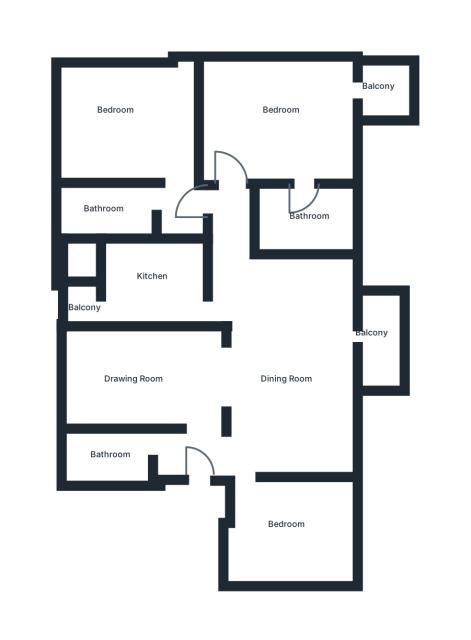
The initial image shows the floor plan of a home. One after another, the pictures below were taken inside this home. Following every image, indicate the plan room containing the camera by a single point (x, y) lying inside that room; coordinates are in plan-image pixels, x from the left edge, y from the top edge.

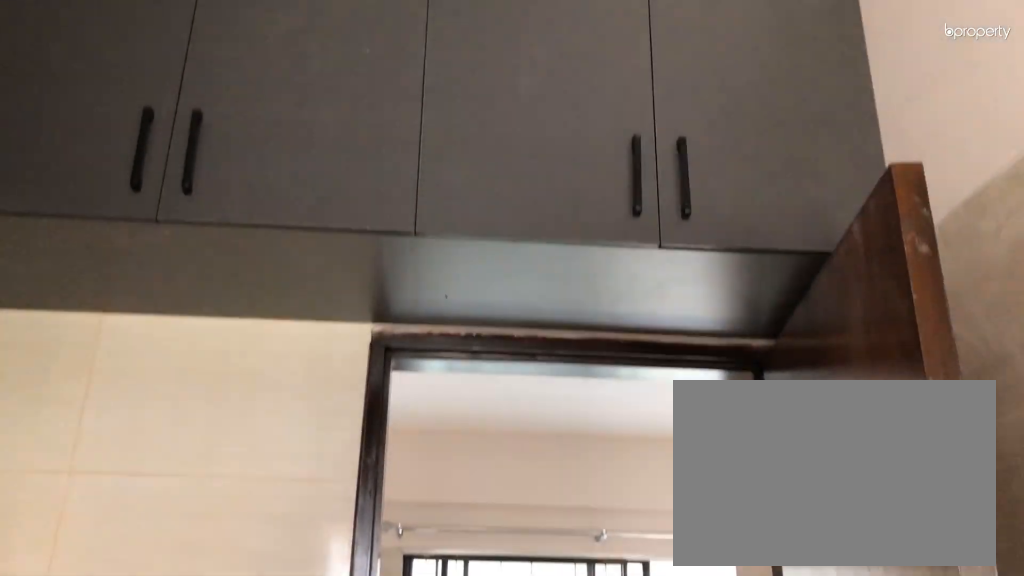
(167, 293)
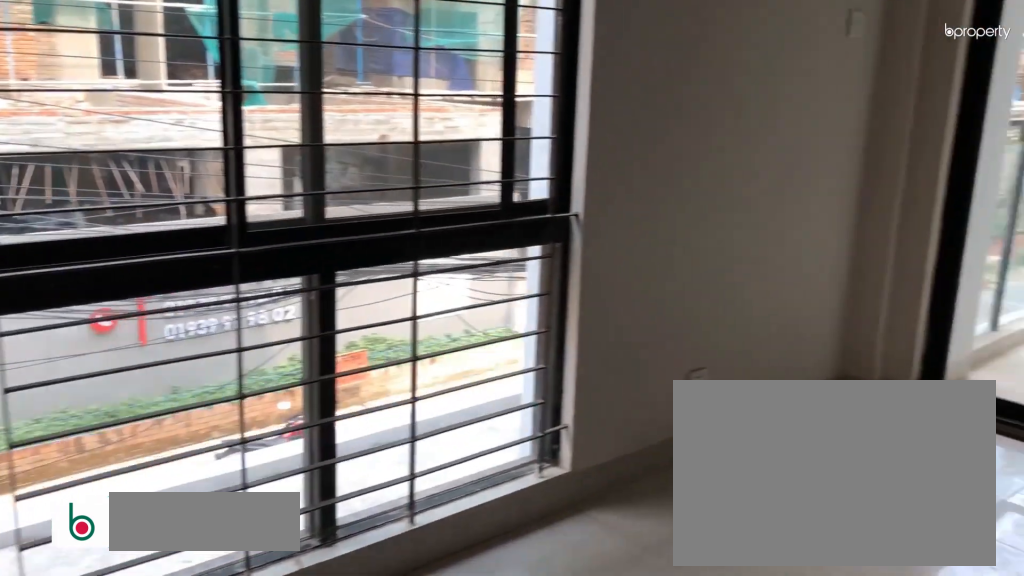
(288, 112)
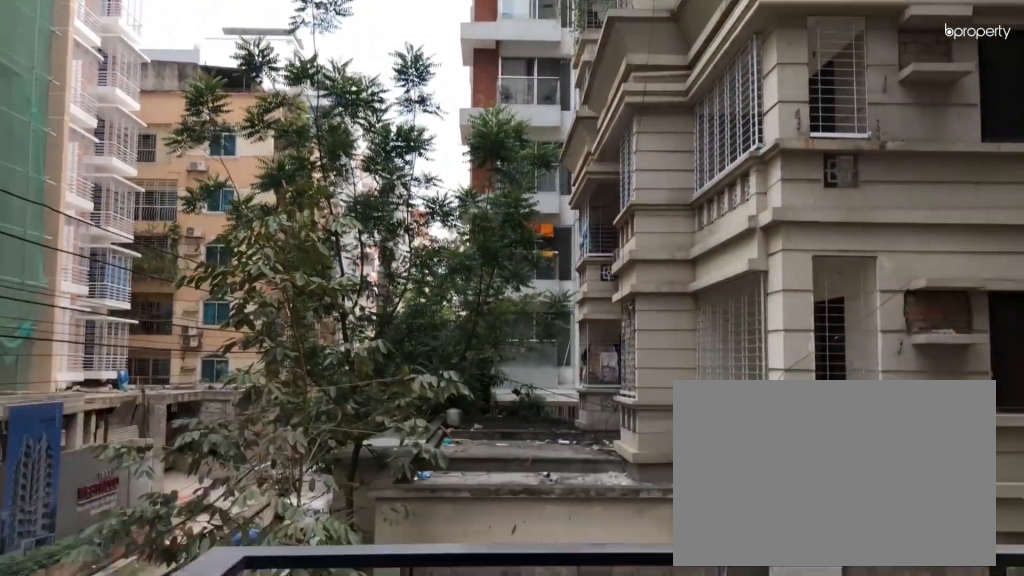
(382, 93)
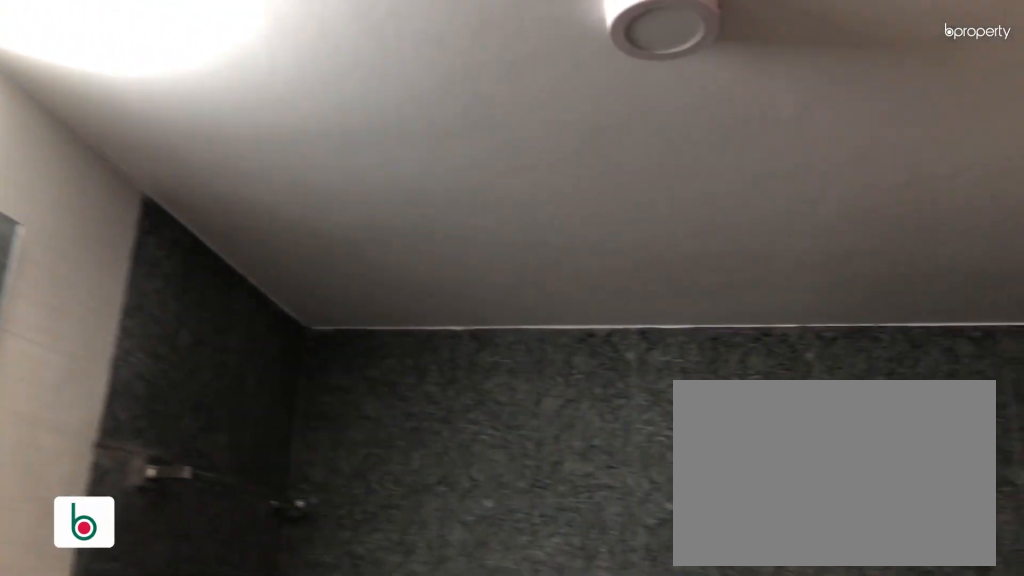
(304, 216)
